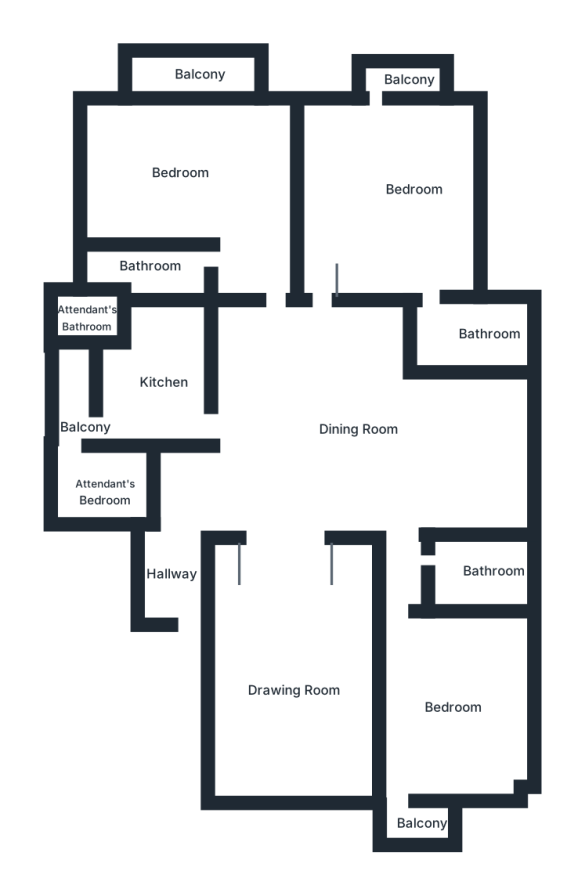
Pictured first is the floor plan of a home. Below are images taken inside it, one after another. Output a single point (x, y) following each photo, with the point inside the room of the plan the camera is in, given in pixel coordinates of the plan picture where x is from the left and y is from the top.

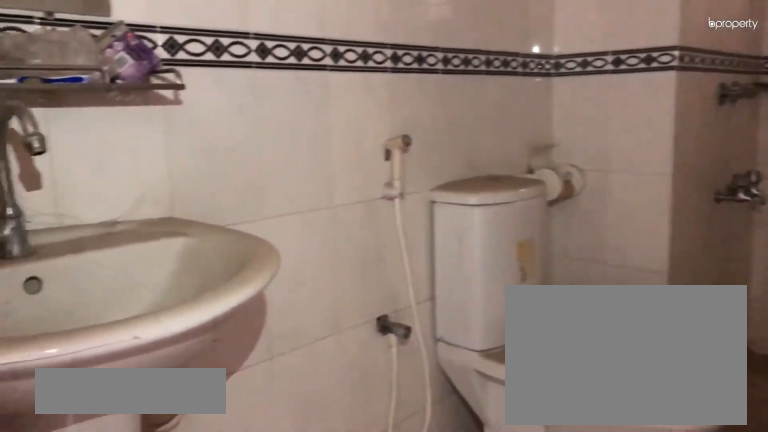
(168, 270)
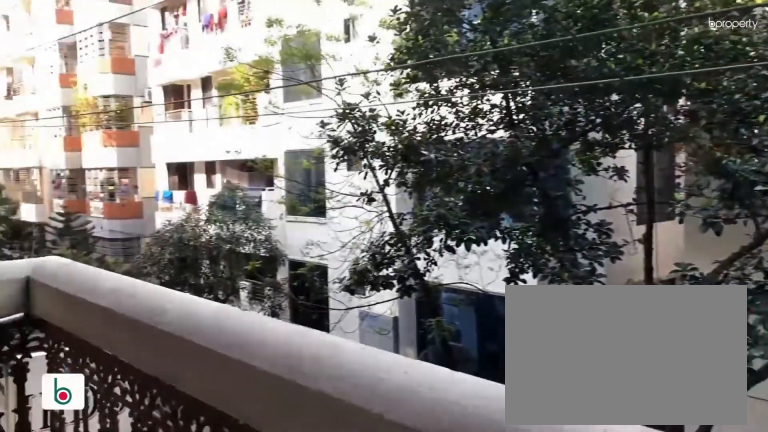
(228, 76)
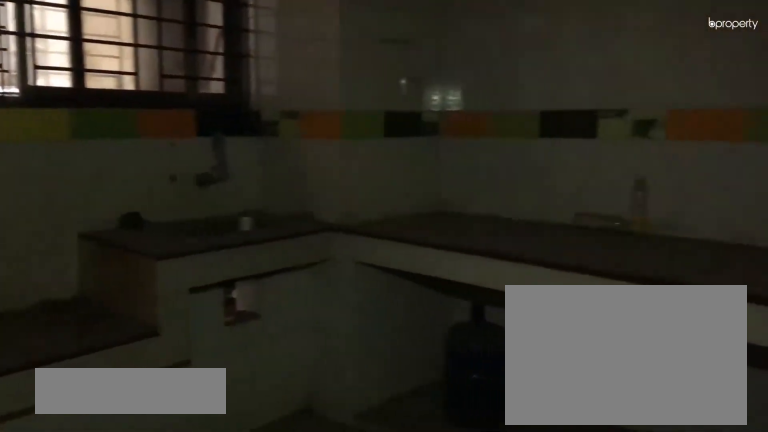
(164, 378)
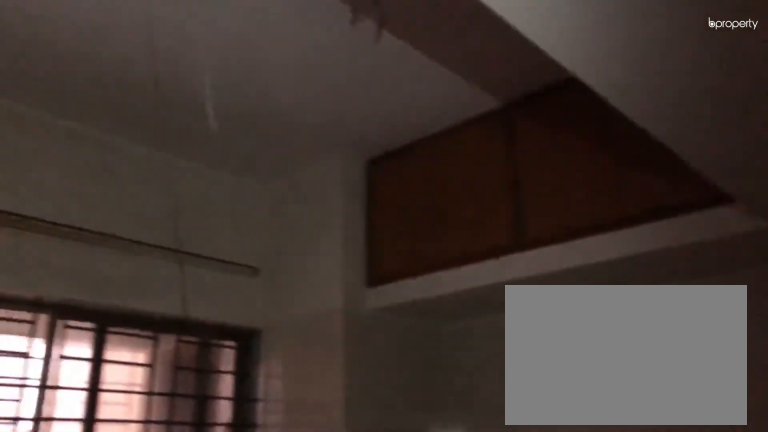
(164, 378)
